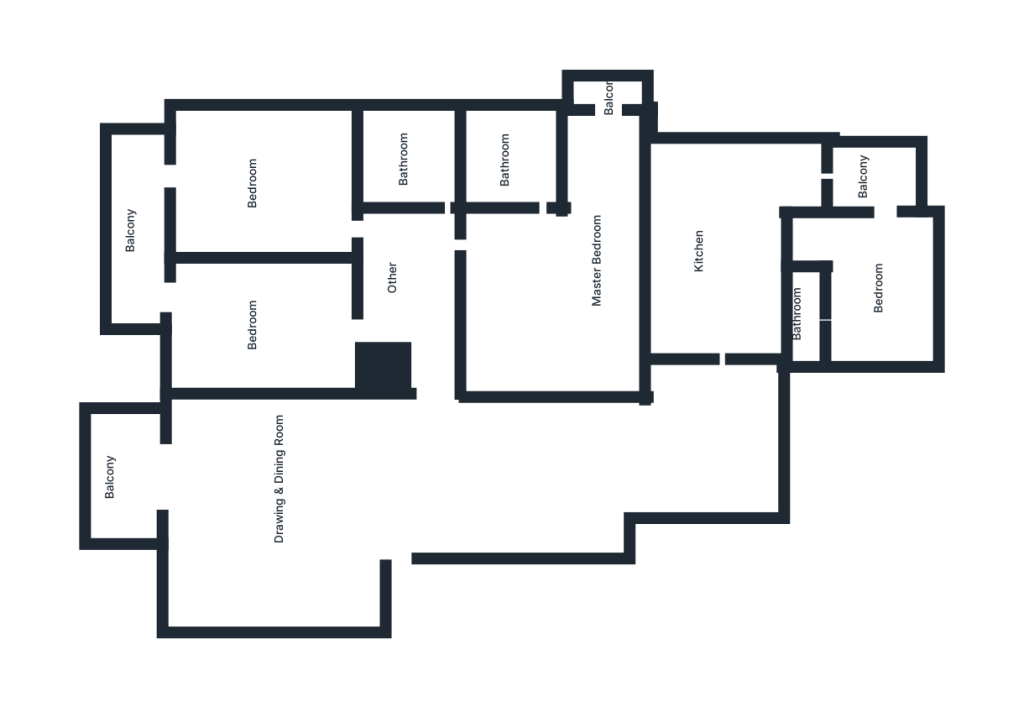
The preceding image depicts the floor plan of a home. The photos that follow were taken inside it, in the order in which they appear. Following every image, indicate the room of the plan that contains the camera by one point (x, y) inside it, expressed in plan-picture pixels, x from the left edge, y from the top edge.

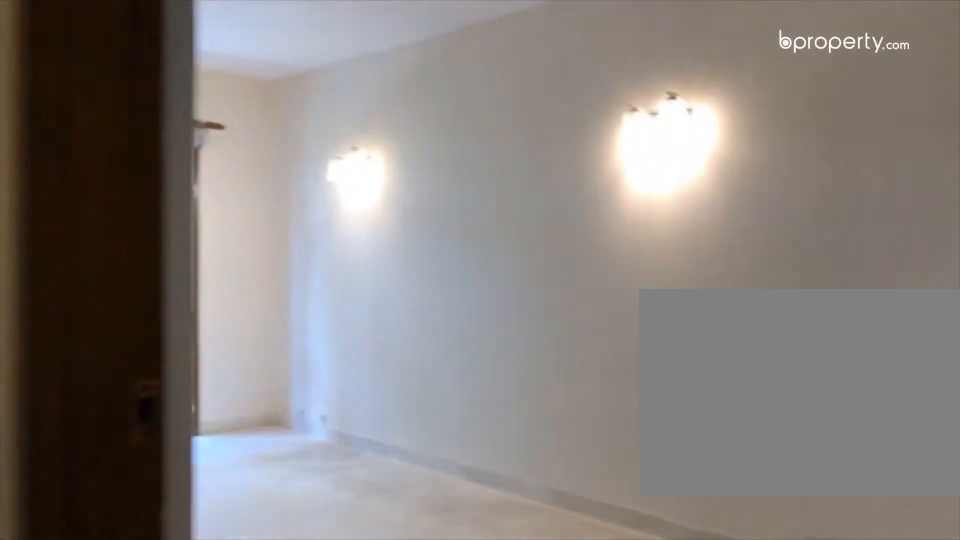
(446, 488)
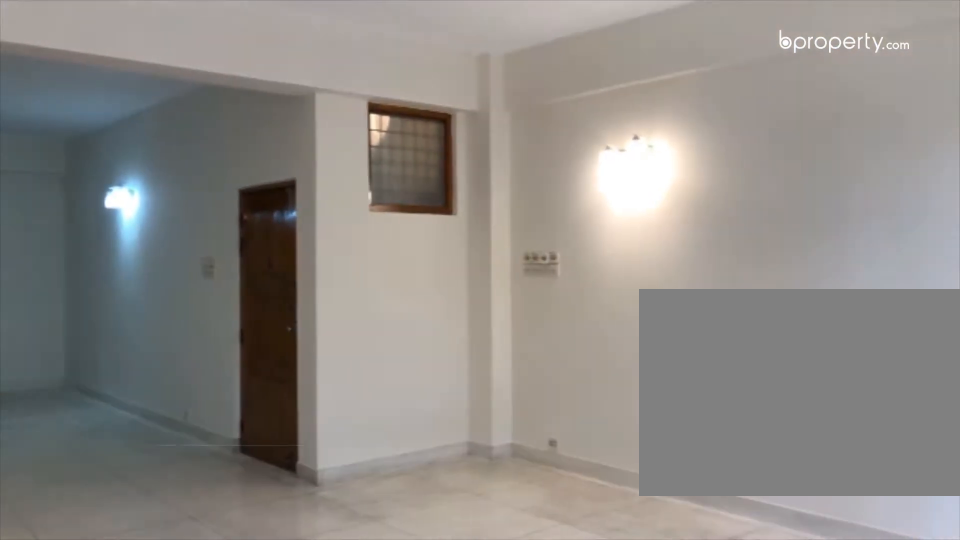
(446, 483)
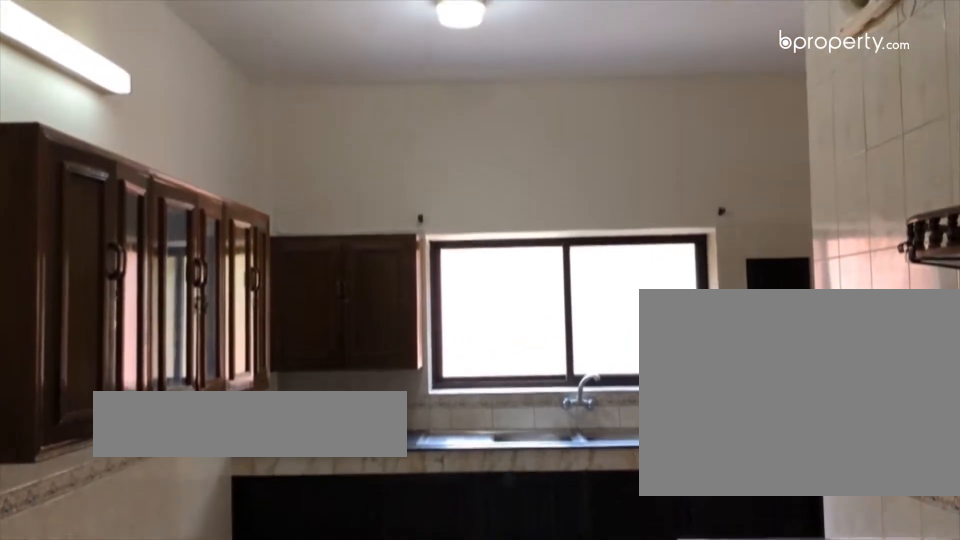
(707, 247)
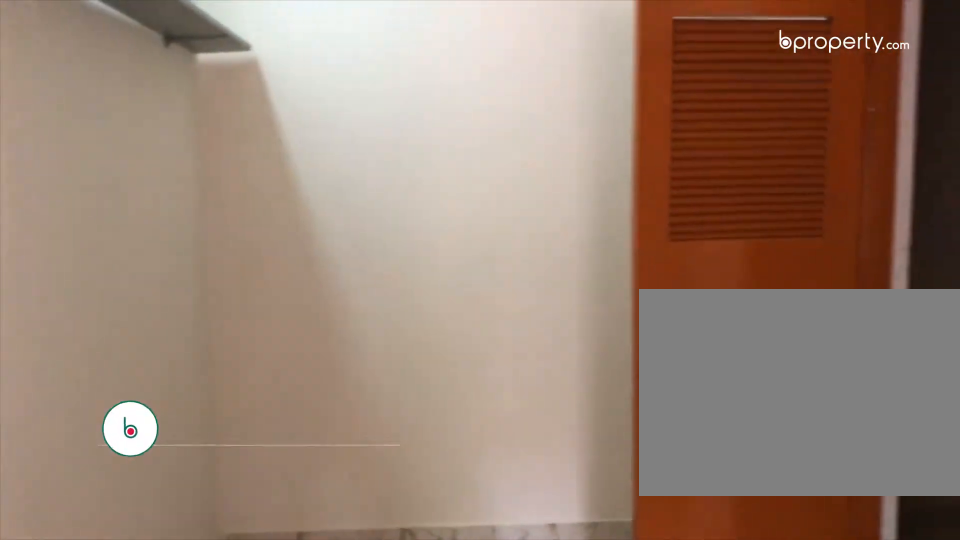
(871, 286)
